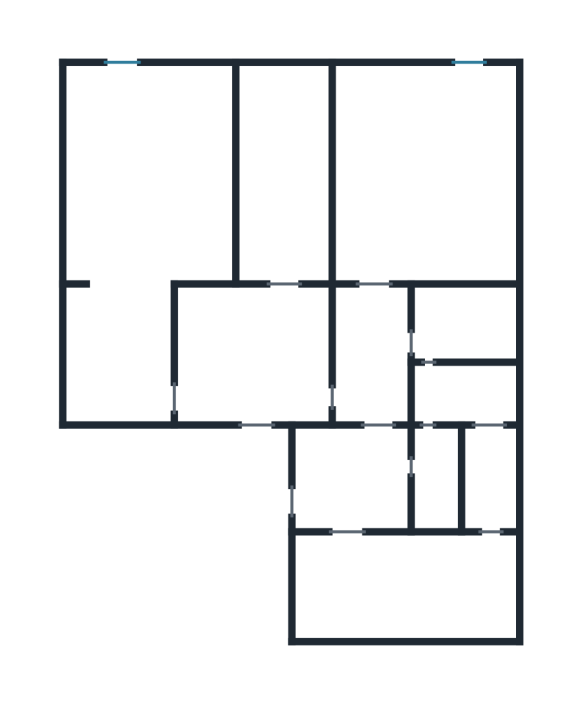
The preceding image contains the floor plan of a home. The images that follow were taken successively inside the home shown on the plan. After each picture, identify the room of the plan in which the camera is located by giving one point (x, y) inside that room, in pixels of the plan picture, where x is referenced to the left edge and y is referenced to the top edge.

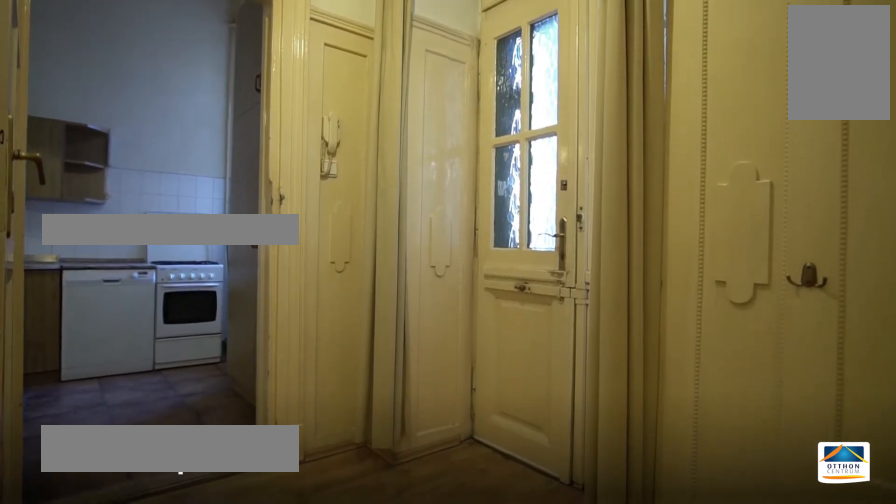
(356, 477)
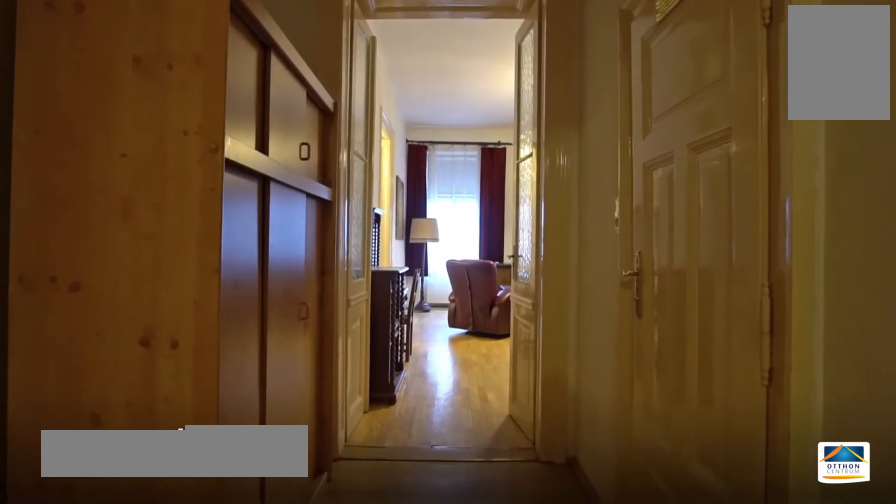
(374, 355)
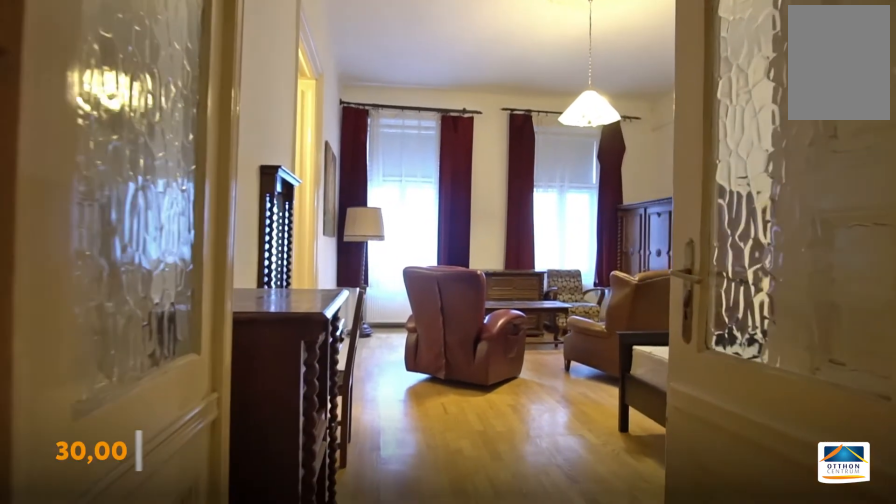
(373, 355)
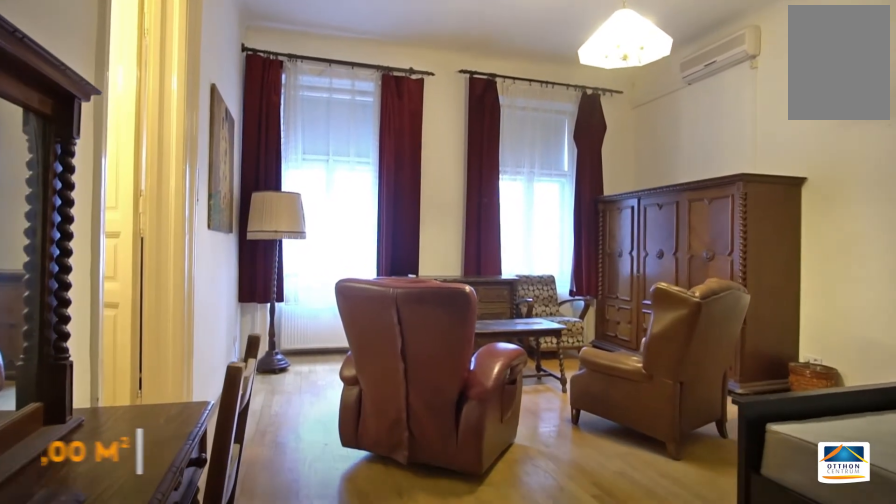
(435, 182)
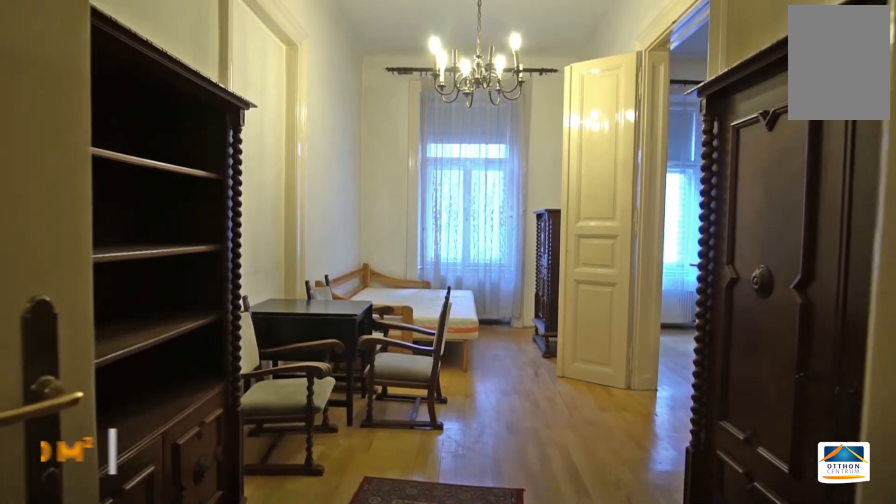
(290, 173)
